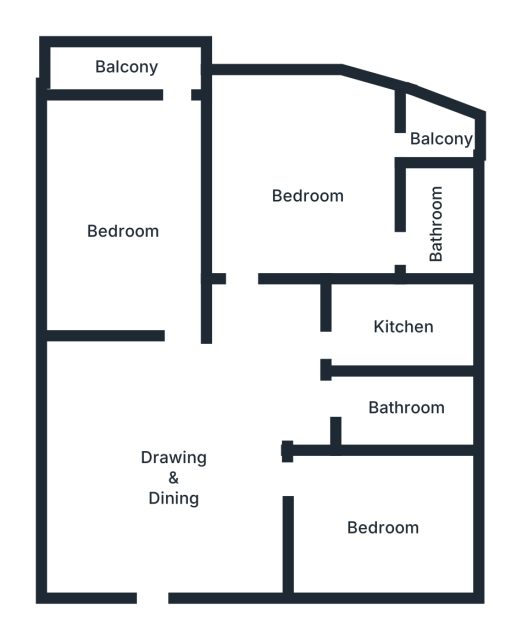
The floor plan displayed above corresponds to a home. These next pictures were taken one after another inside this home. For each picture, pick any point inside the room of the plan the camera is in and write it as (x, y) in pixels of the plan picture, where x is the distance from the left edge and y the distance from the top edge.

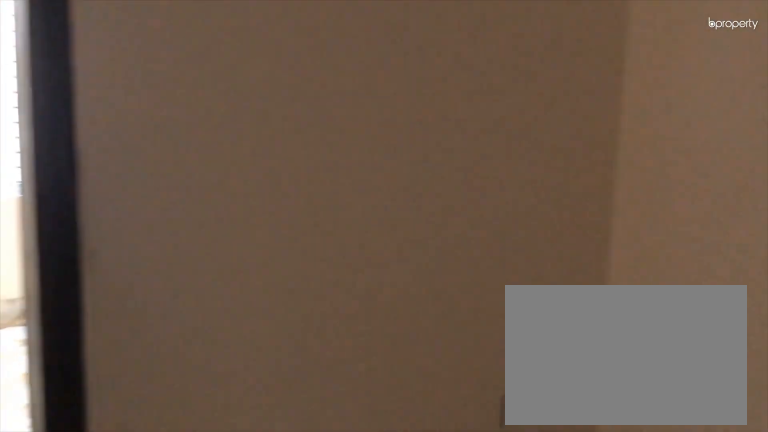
(181, 469)
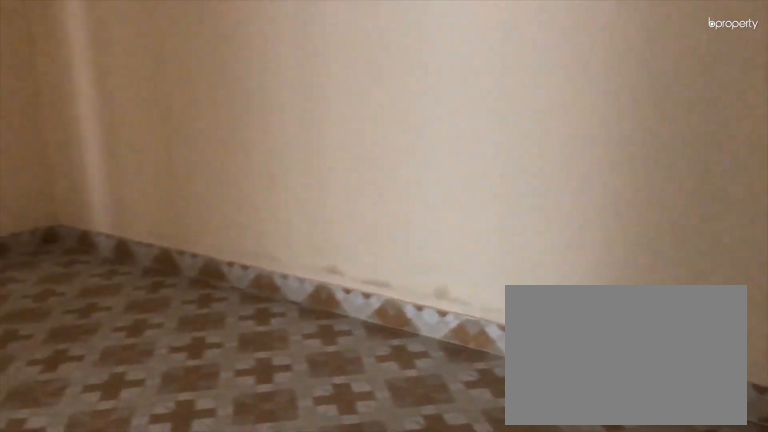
(181, 470)
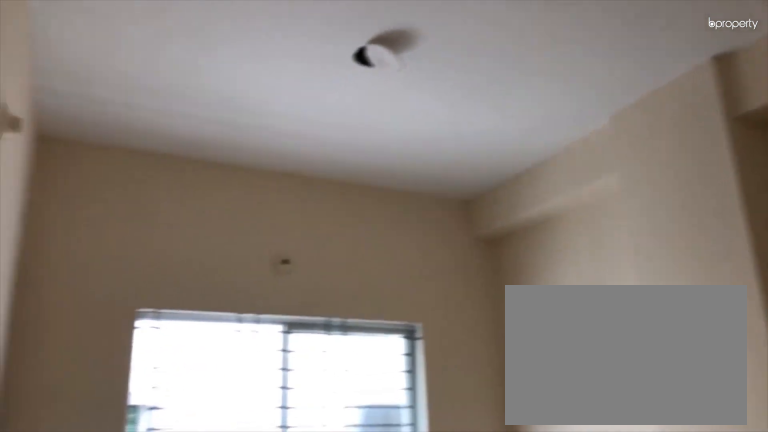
(385, 527)
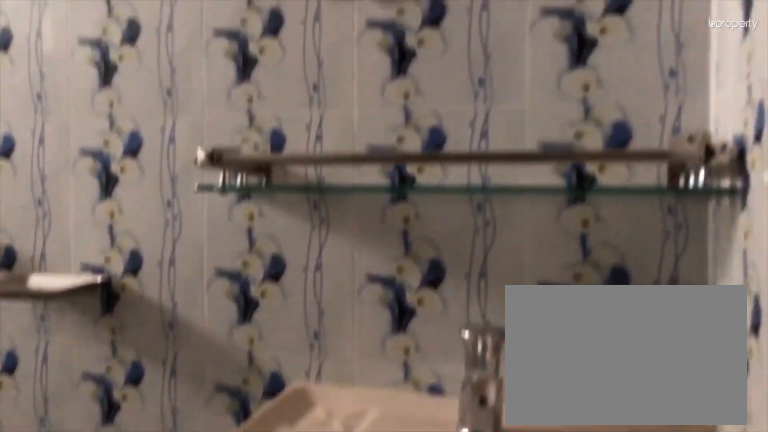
(404, 411)
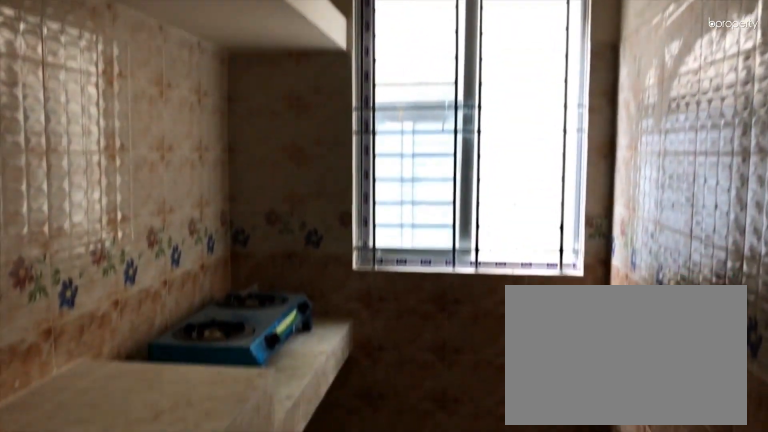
(404, 328)
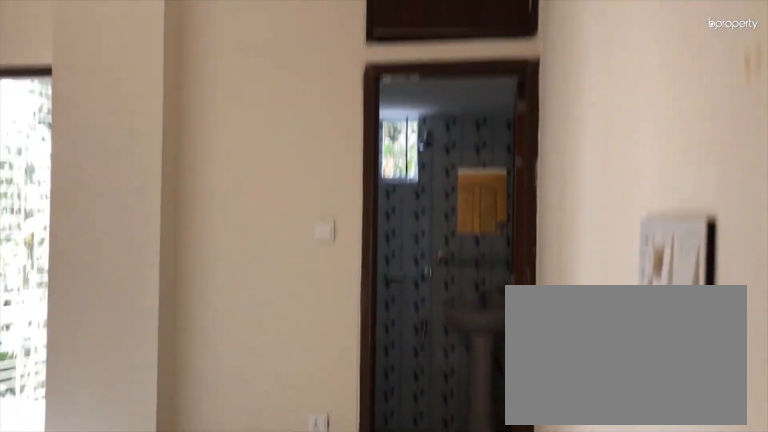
(314, 193)
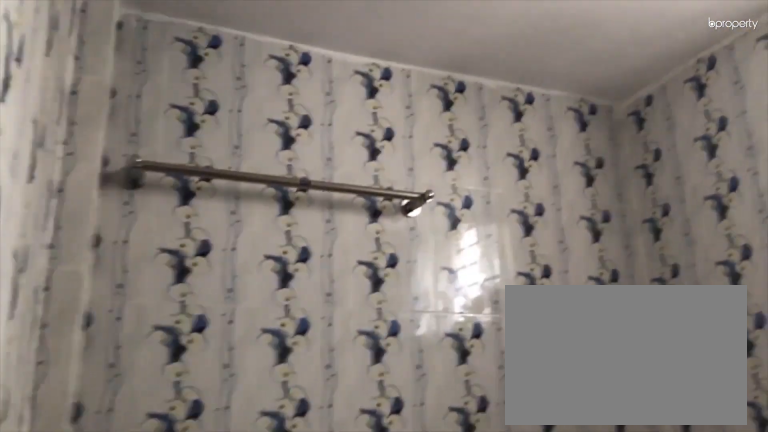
(434, 213)
